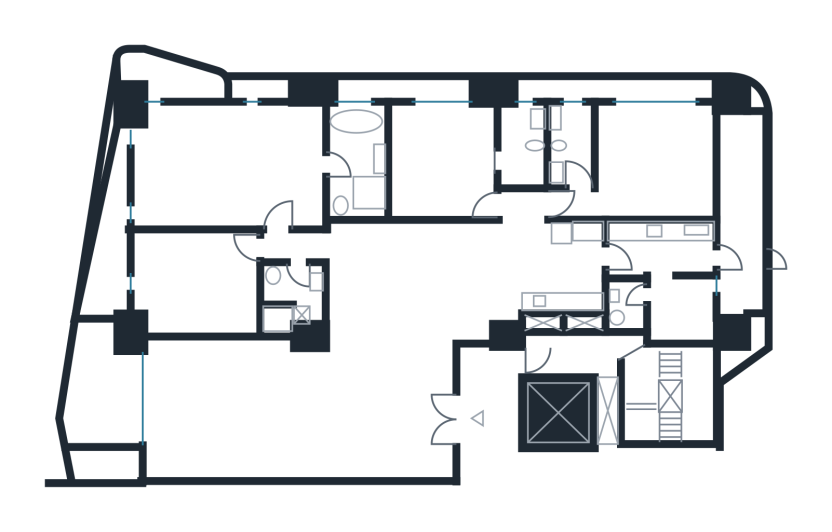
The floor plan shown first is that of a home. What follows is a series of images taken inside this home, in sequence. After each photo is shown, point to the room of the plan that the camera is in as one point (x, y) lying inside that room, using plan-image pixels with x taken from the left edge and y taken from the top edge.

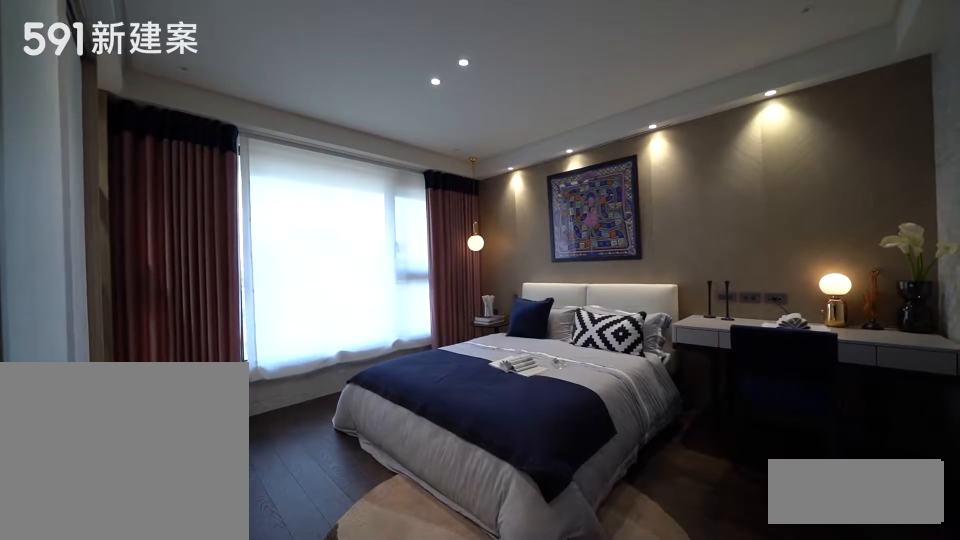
(649, 163)
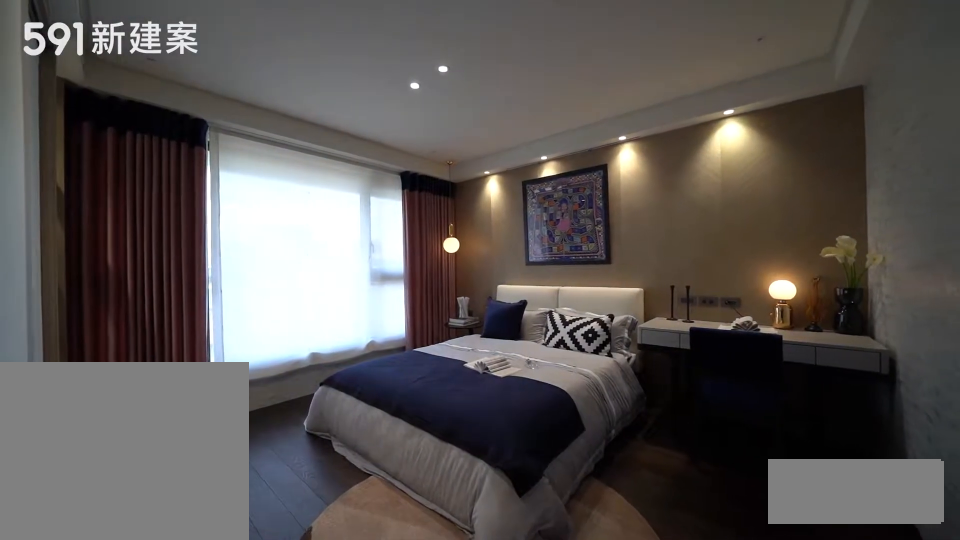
(649, 163)
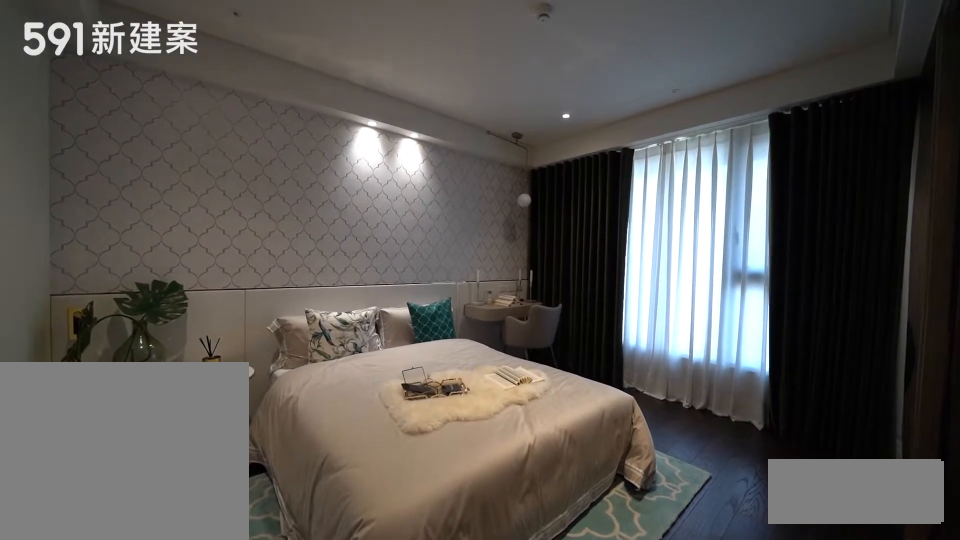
(441, 159)
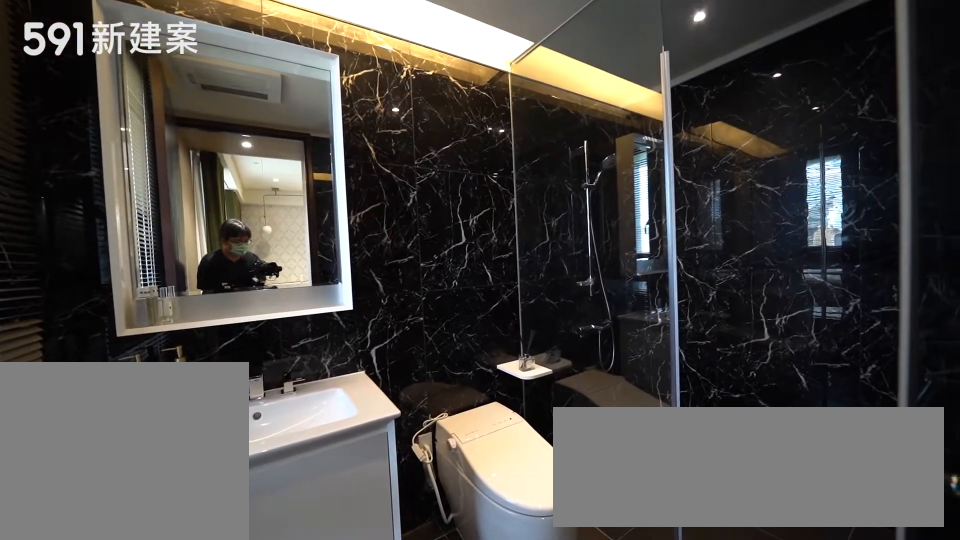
(523, 155)
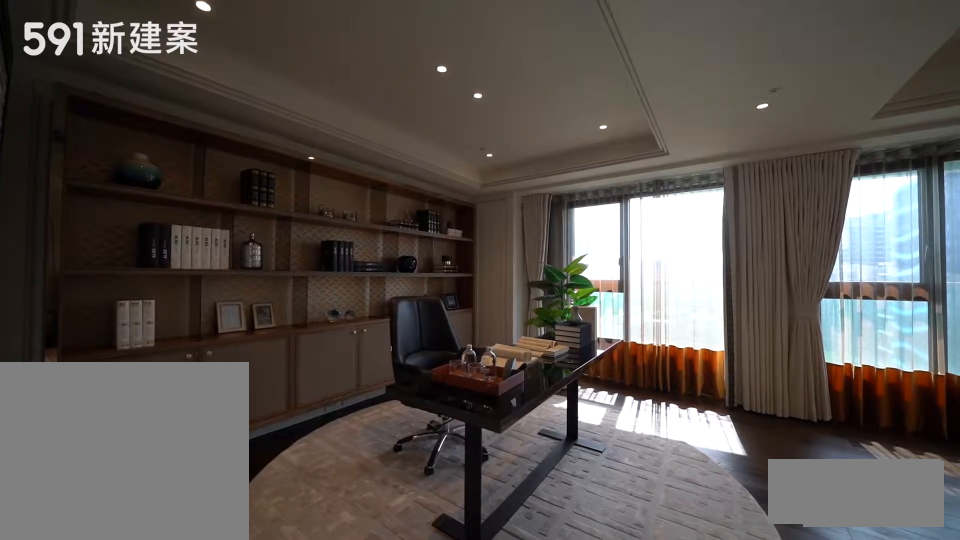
(199, 218)
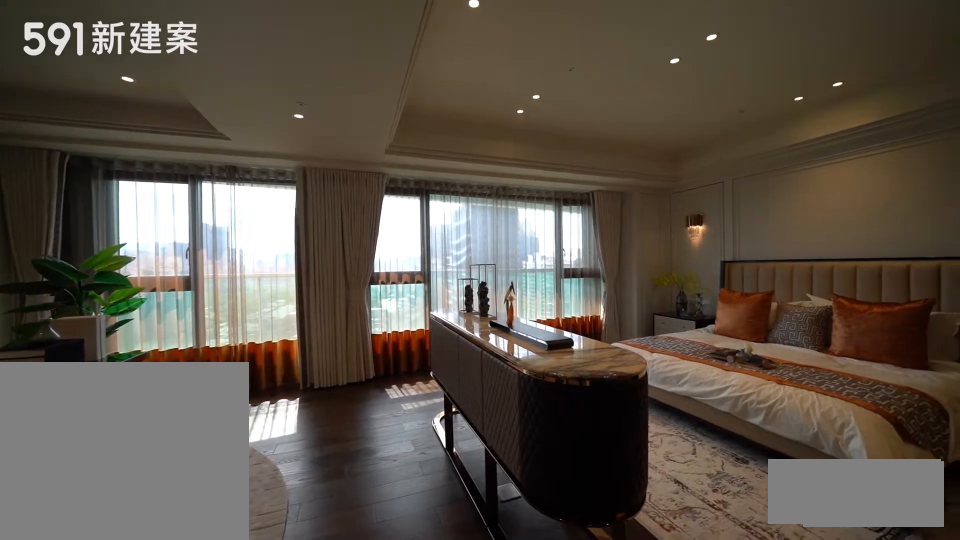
(199, 218)
